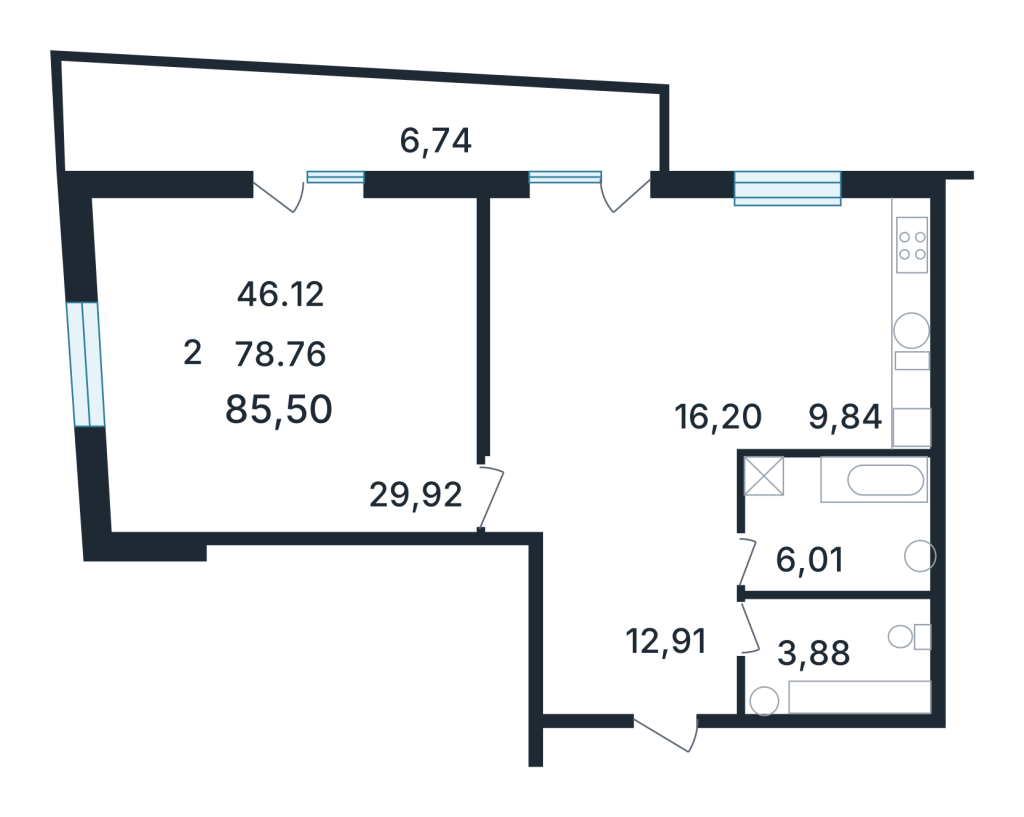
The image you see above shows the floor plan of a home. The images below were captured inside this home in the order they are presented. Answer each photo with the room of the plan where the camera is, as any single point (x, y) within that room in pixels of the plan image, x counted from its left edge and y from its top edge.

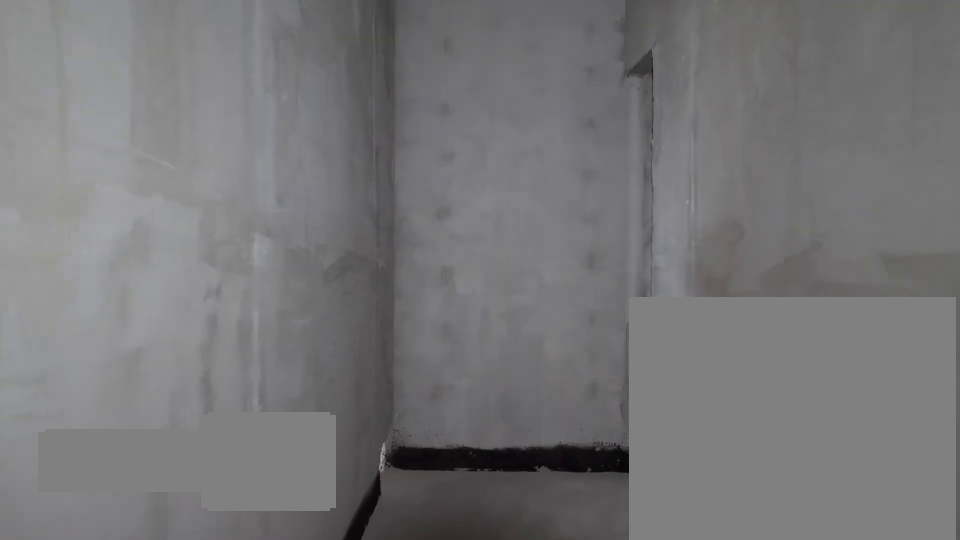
(829, 644)
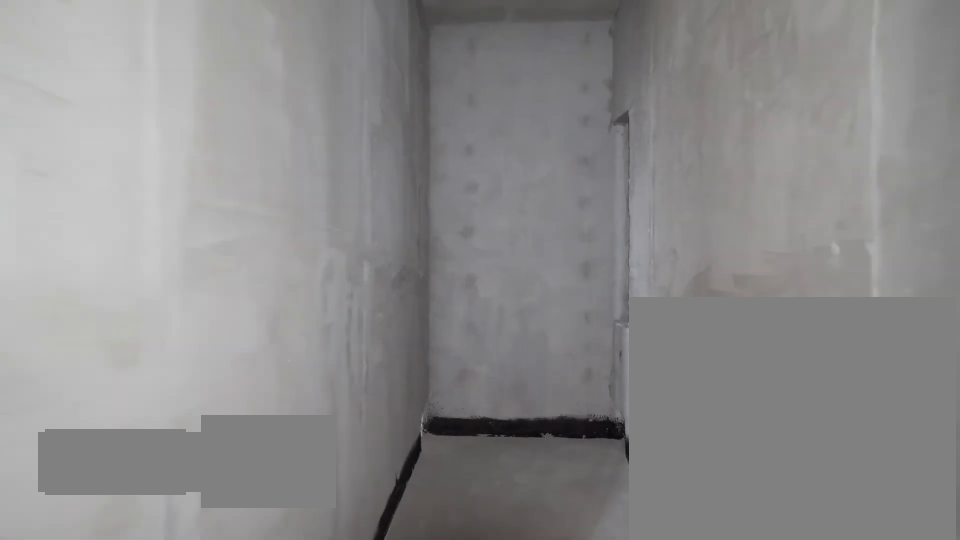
(829, 644)
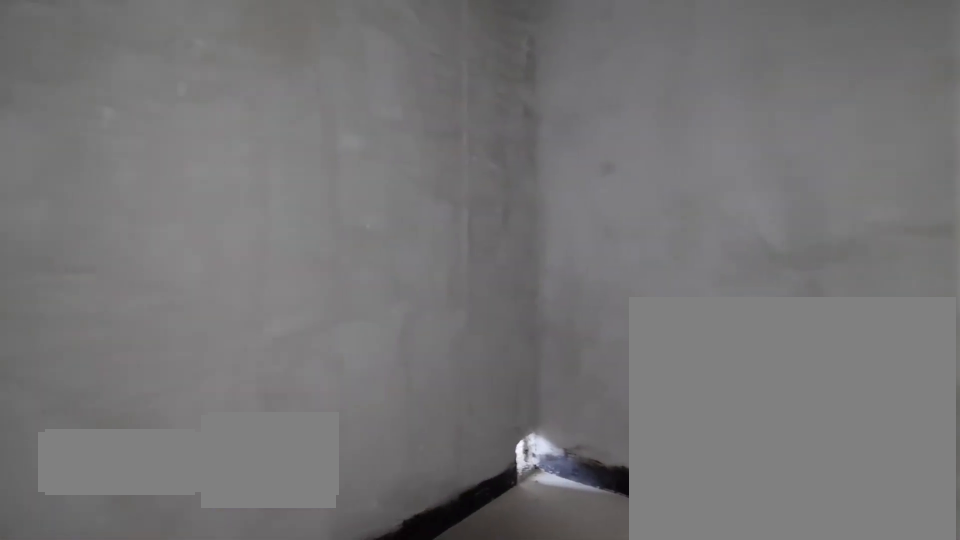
(837, 523)
